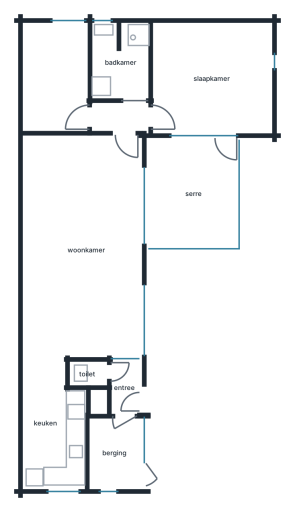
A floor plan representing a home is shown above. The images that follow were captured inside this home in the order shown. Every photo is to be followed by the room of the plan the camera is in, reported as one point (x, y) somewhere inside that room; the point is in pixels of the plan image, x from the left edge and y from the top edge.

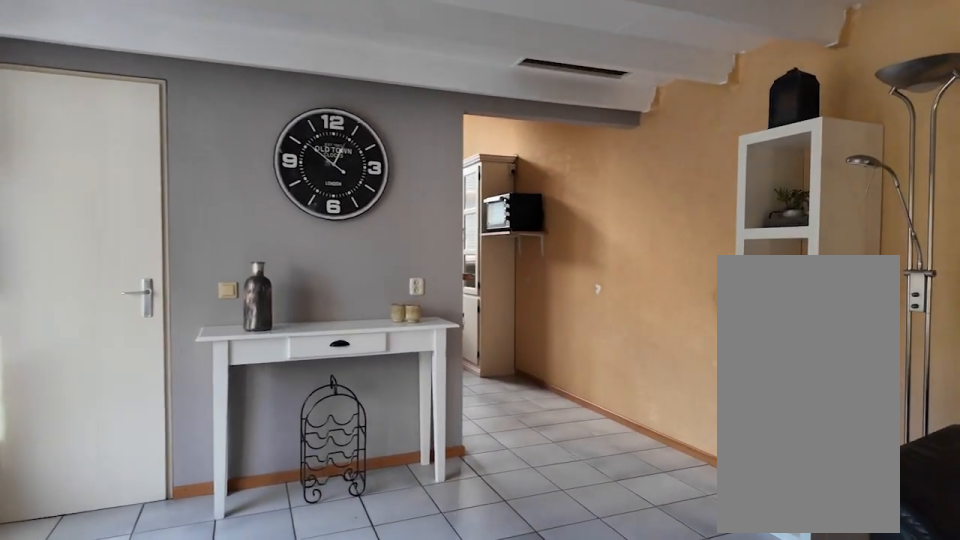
(82, 246)
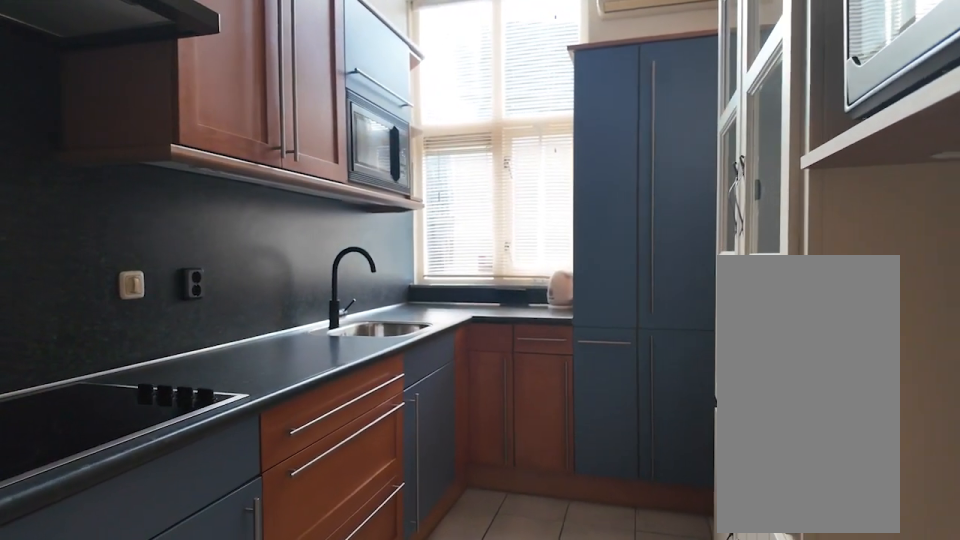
(45, 413)
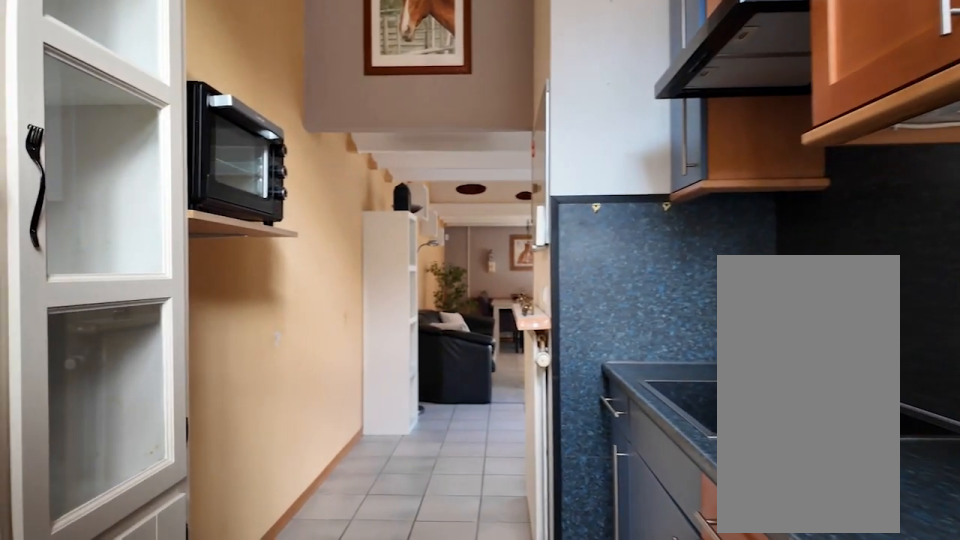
(45, 413)
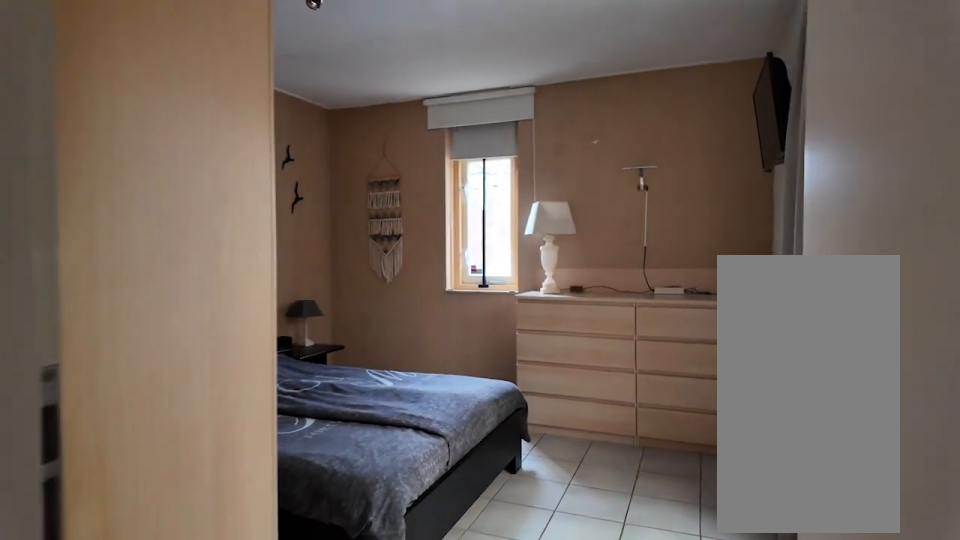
(210, 78)
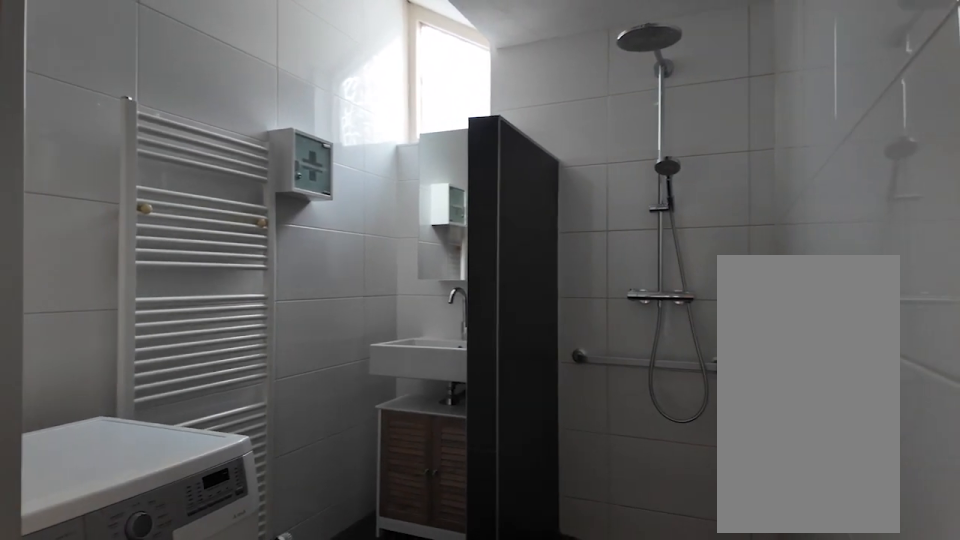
(122, 61)
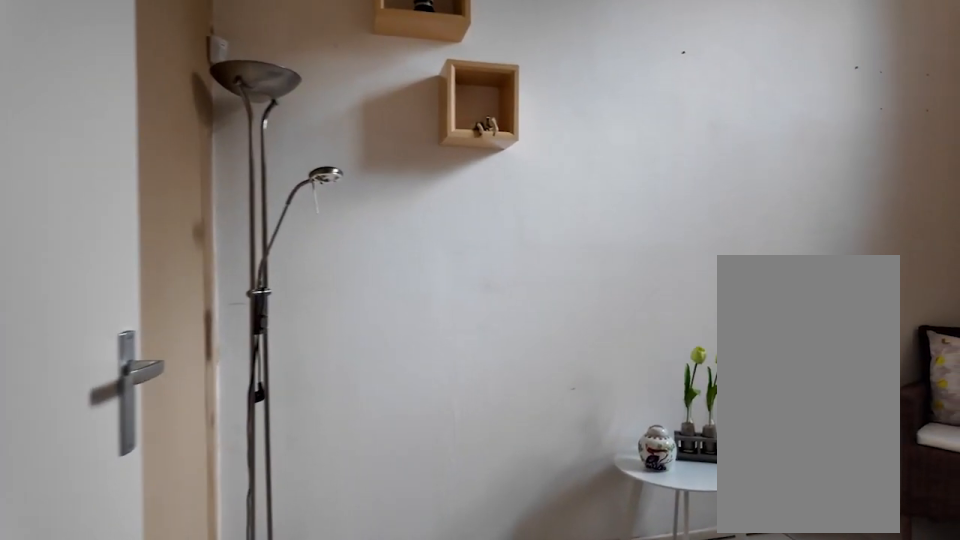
(55, 77)
